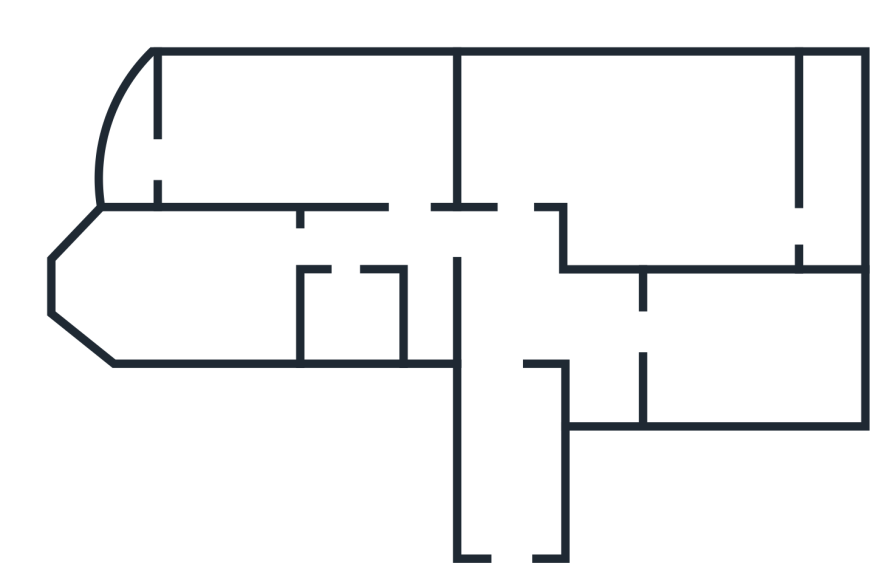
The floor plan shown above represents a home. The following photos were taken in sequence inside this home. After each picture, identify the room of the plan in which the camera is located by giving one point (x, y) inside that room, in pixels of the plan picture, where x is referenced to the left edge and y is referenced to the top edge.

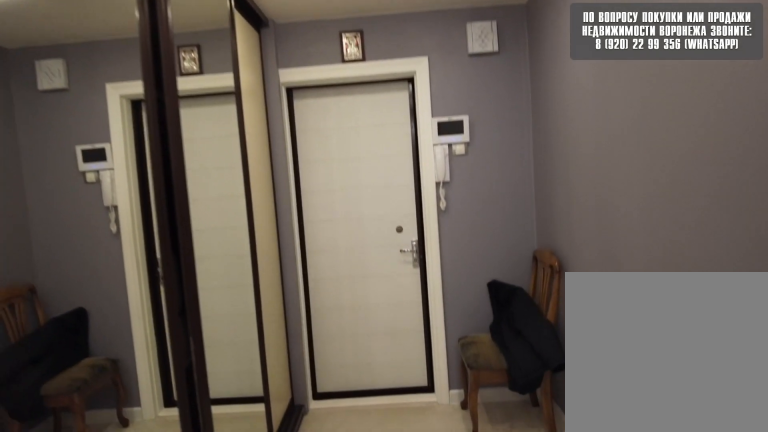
(517, 531)
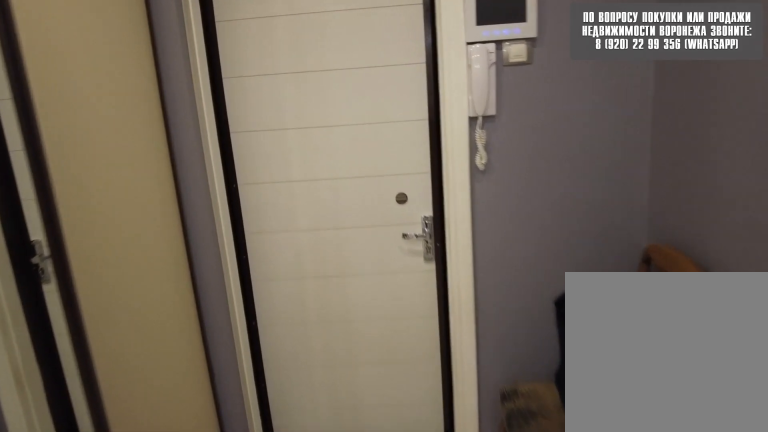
(517, 531)
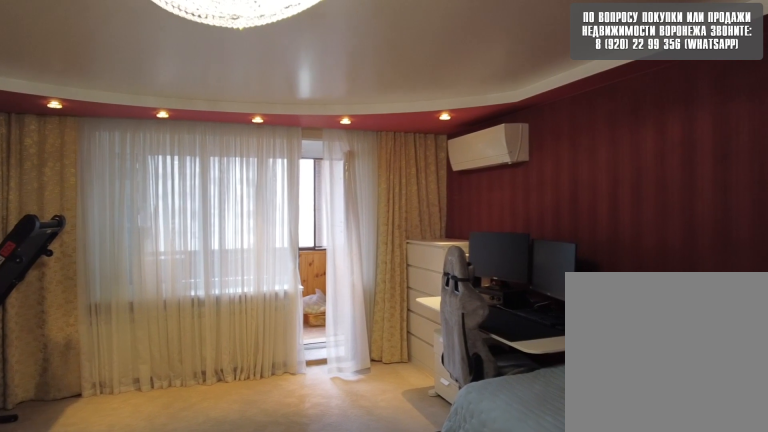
(583, 145)
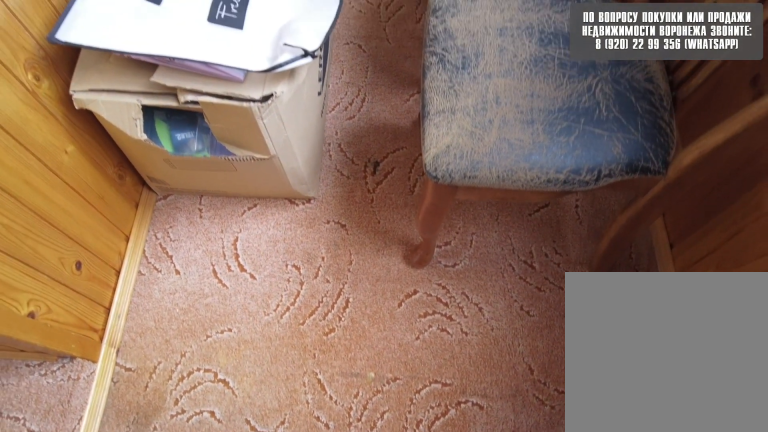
(850, 218)
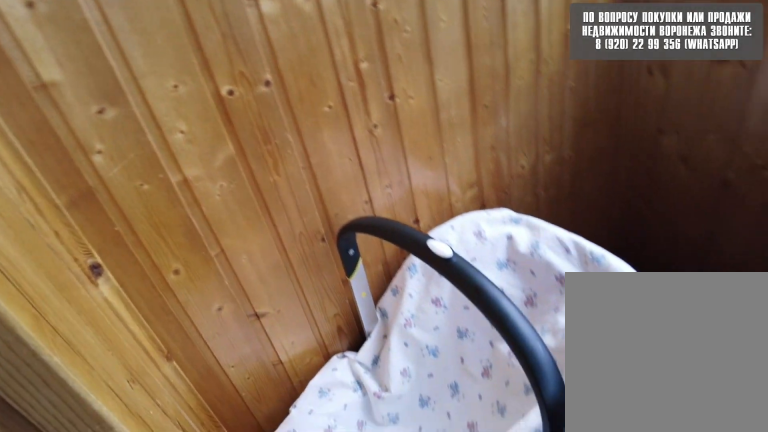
(139, 149)
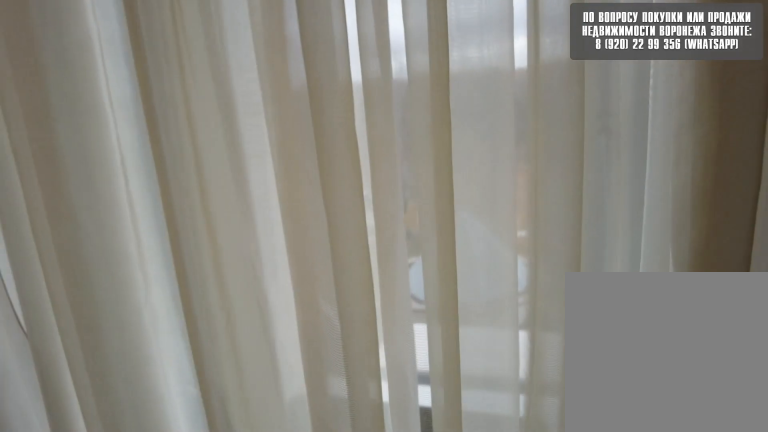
(208, 278)
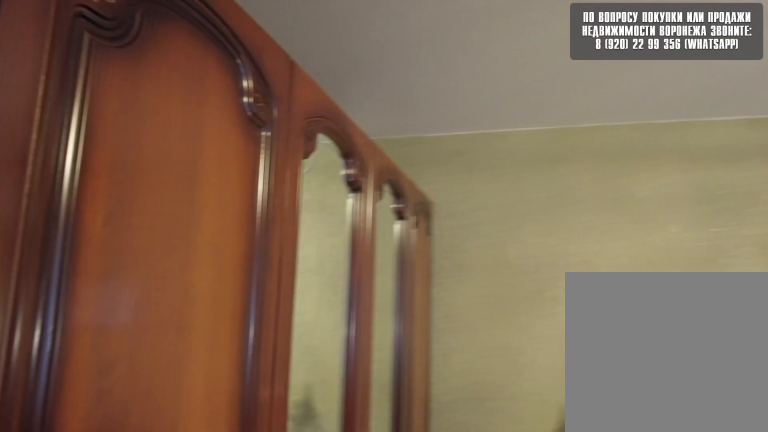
(208, 278)
